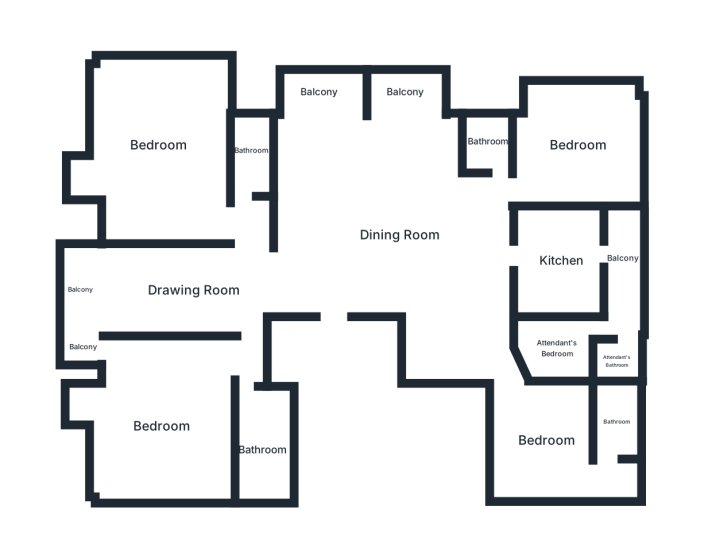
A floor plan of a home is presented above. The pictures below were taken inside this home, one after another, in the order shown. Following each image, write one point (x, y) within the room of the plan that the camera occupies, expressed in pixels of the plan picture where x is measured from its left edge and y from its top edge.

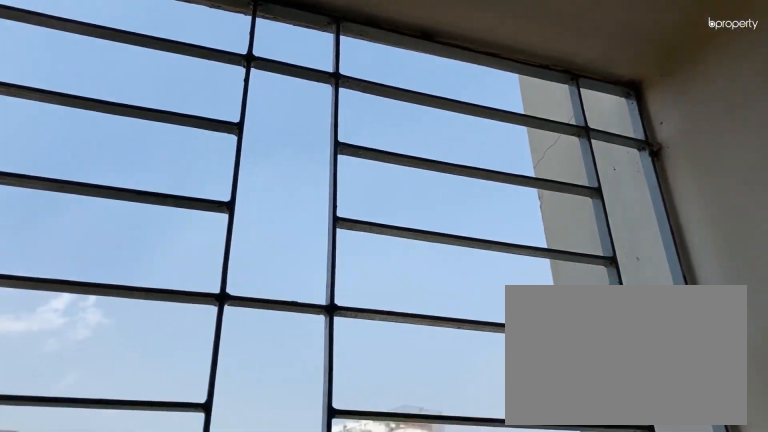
(405, 93)
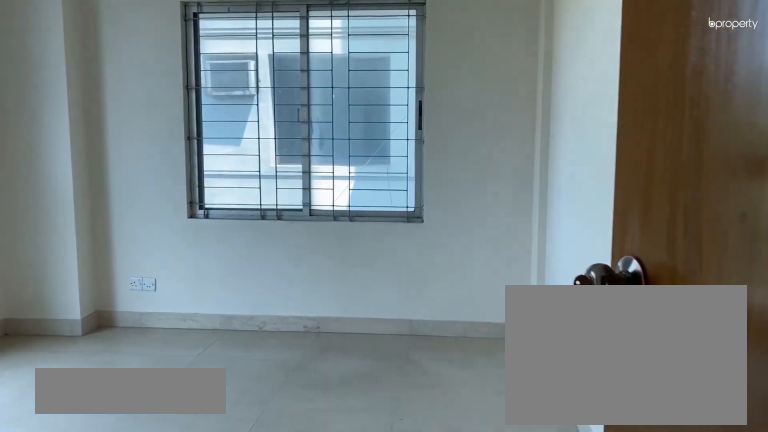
(577, 144)
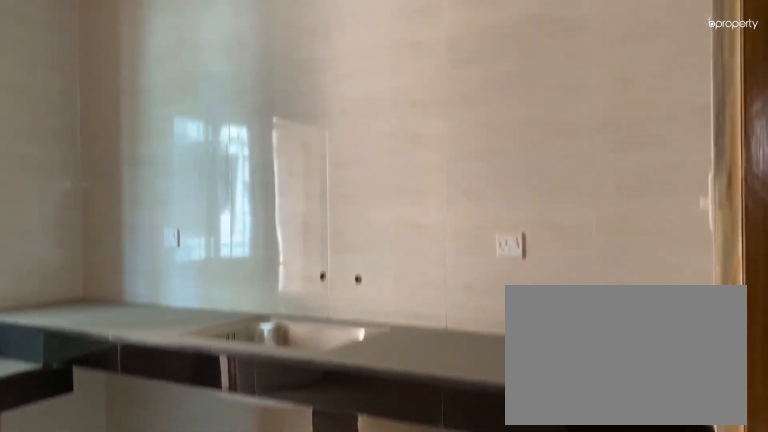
(561, 261)
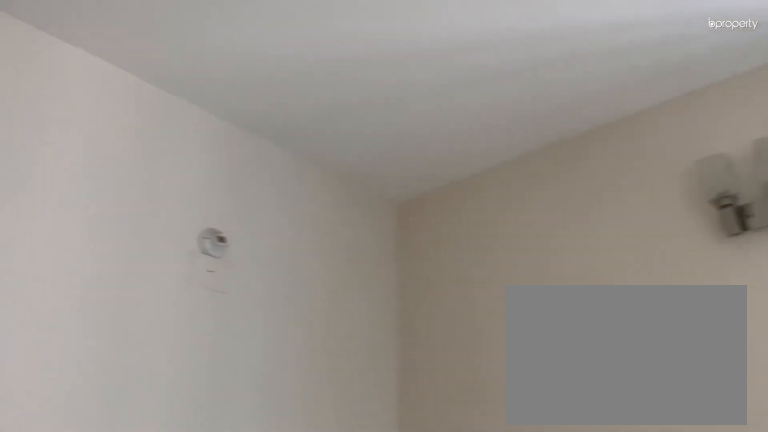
(545, 437)
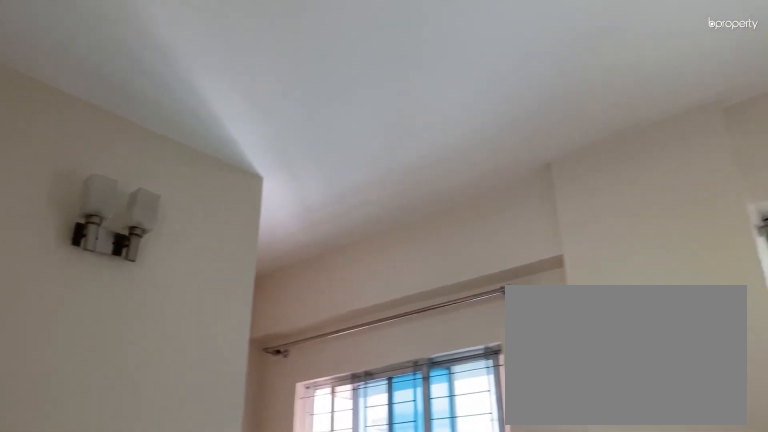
(545, 437)
